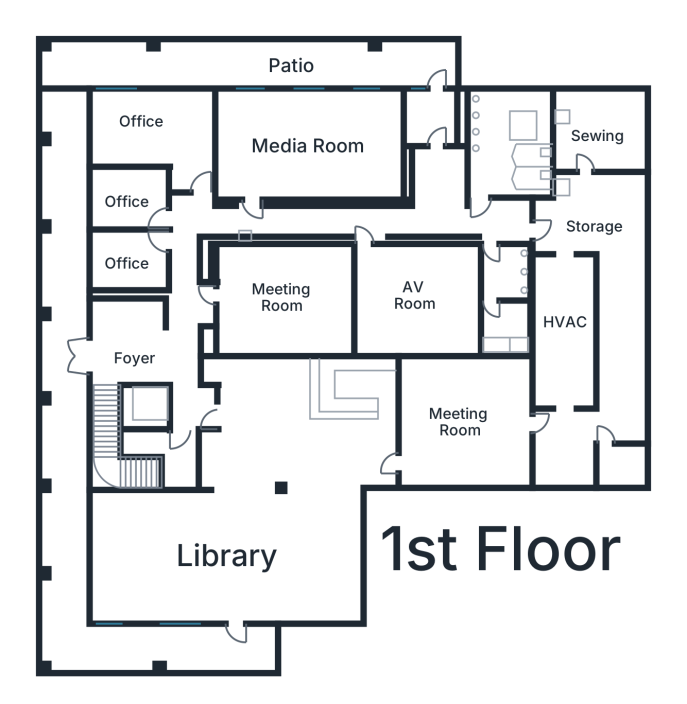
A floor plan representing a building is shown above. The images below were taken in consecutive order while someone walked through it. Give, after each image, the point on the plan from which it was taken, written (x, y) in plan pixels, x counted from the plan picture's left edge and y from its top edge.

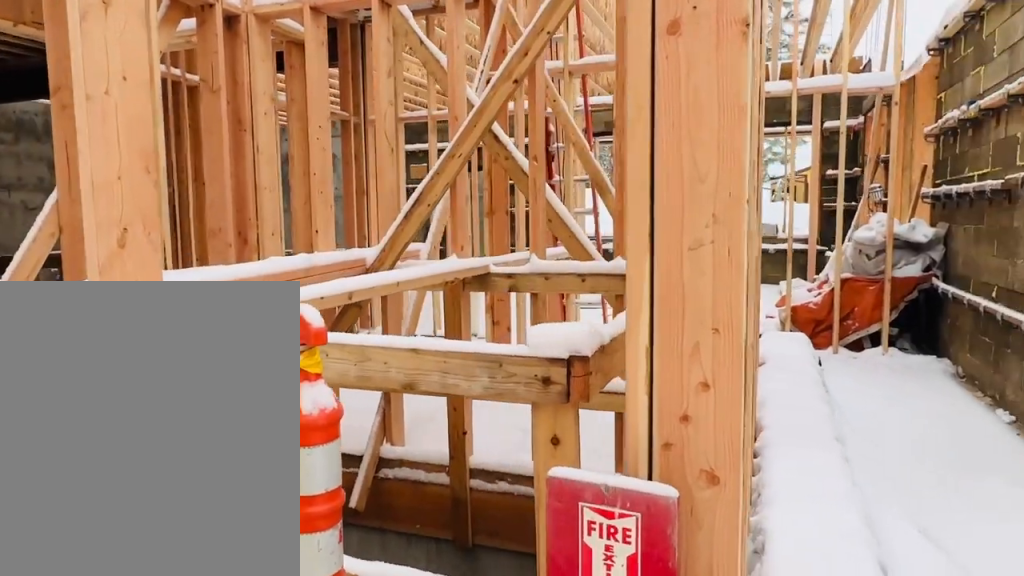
(142, 341)
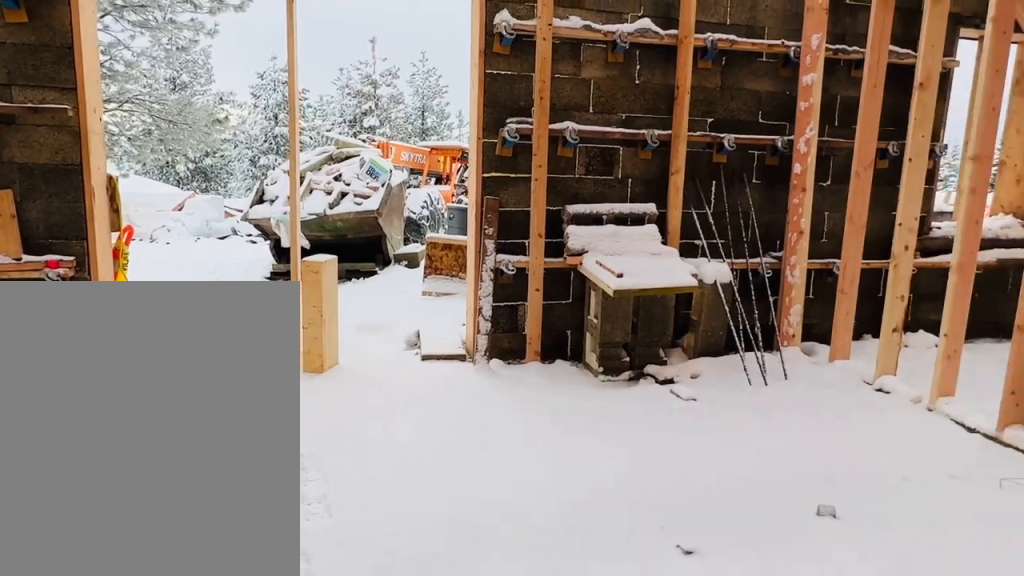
(166, 338)
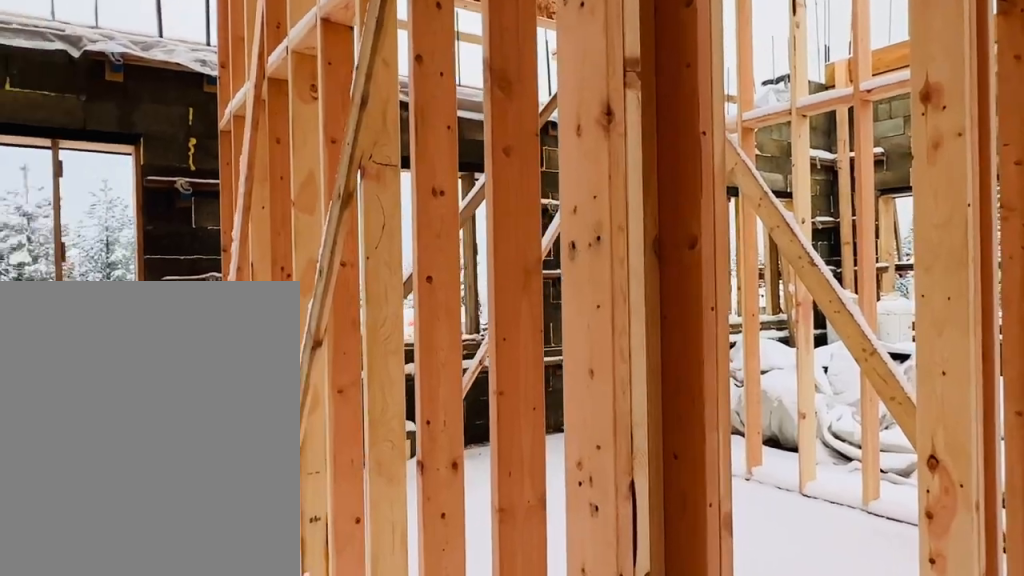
(185, 235)
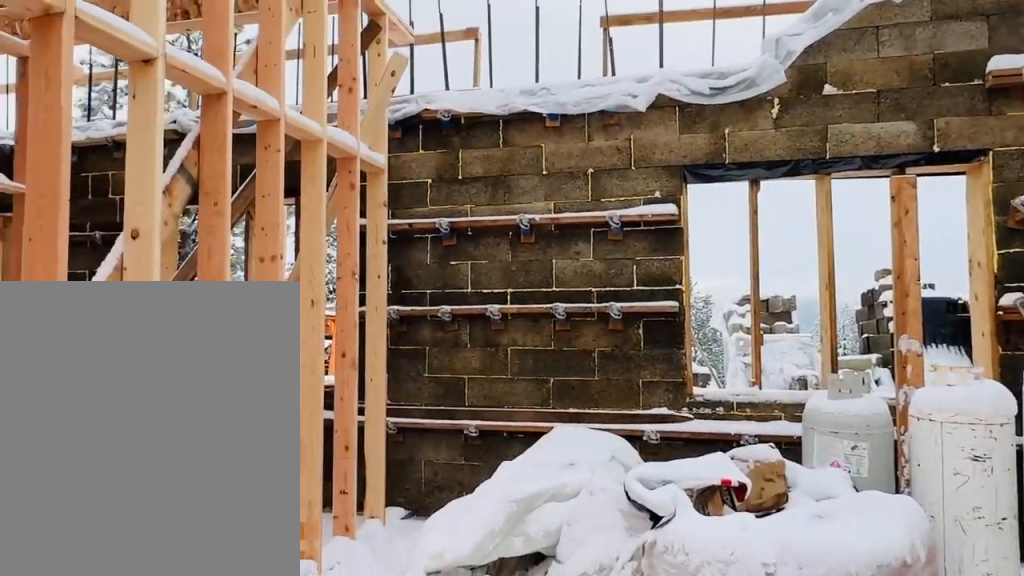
(163, 125)
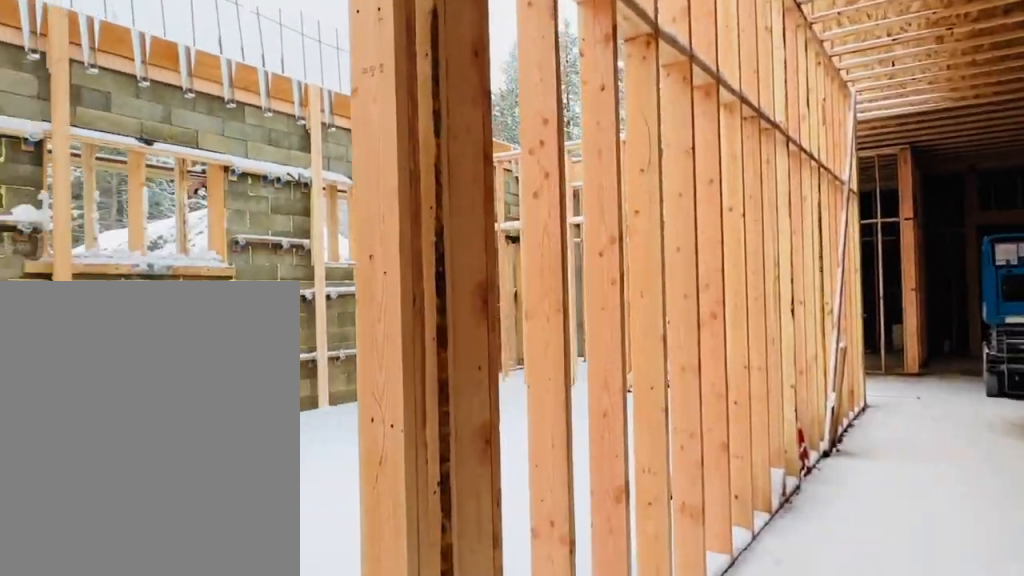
(232, 202)
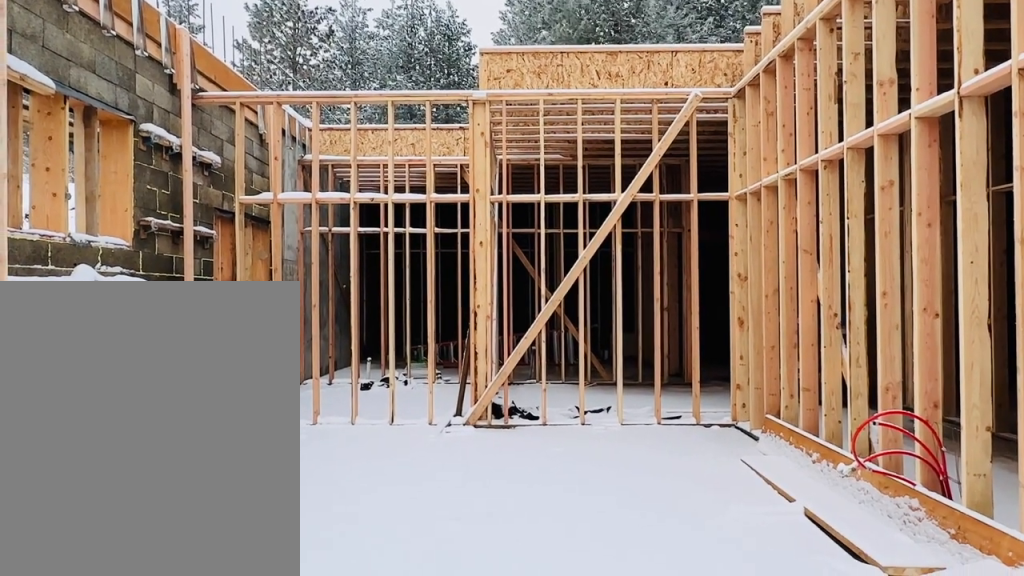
(268, 142)
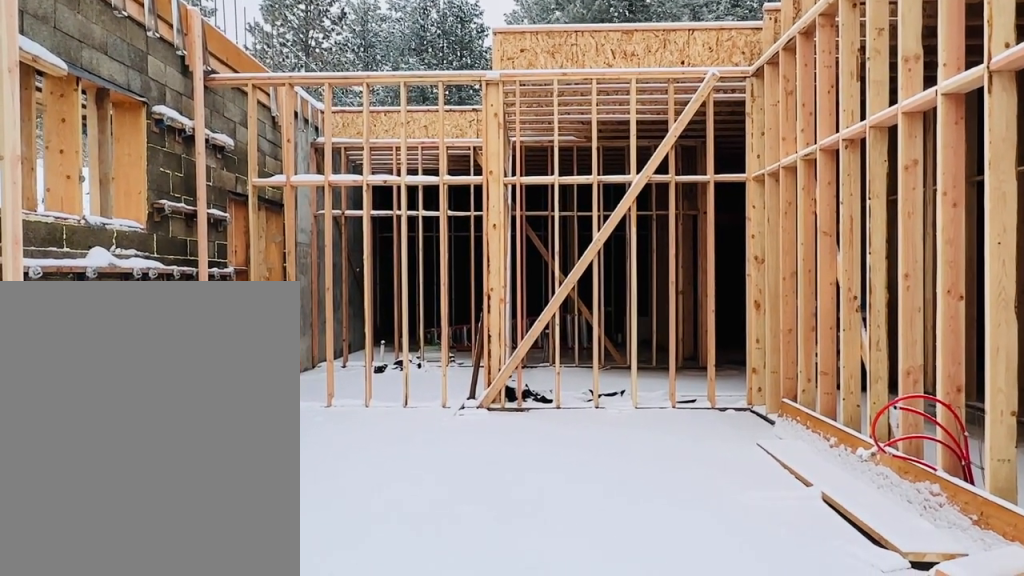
(268, 142)
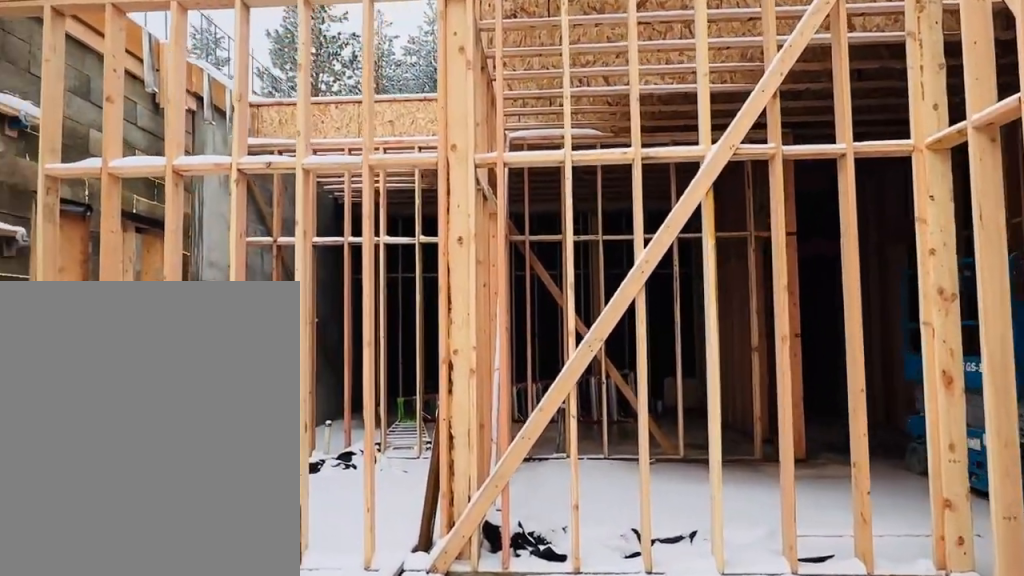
(361, 143)
